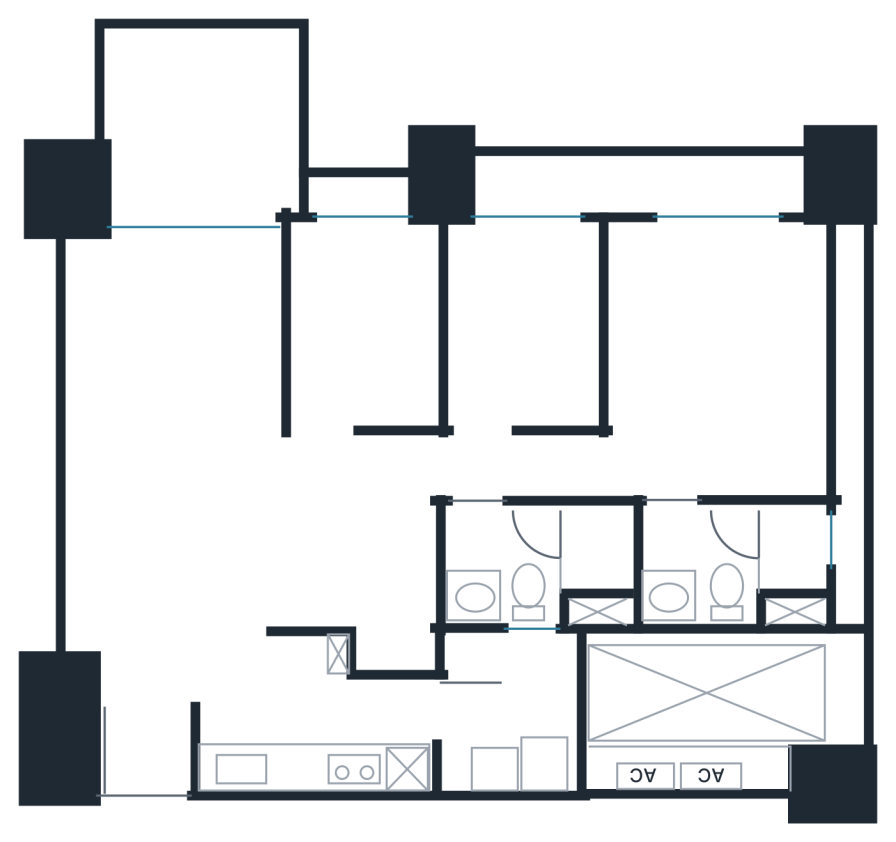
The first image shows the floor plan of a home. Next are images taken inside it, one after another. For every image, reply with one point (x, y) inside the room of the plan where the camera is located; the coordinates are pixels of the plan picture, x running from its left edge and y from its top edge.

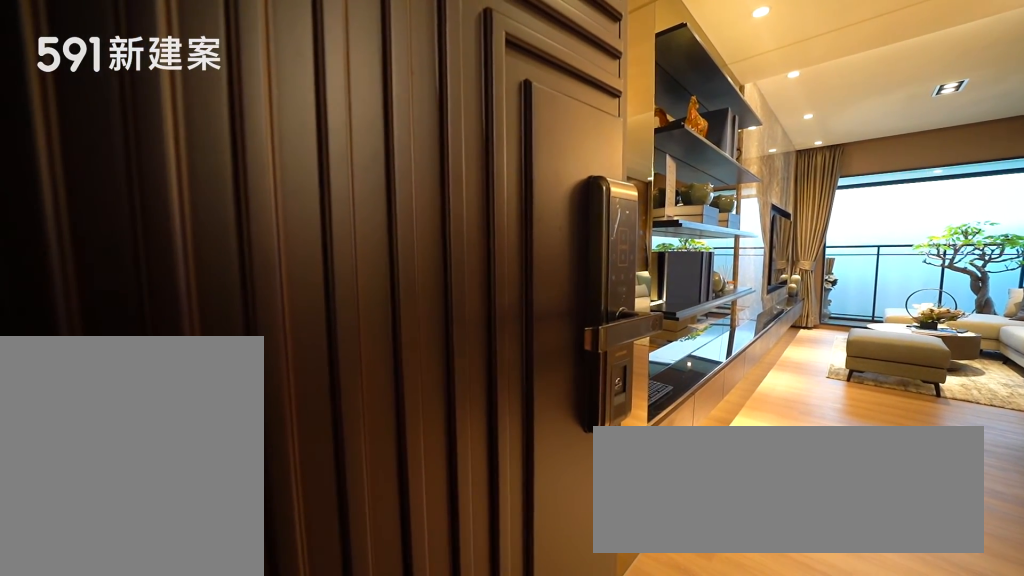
(149, 751)
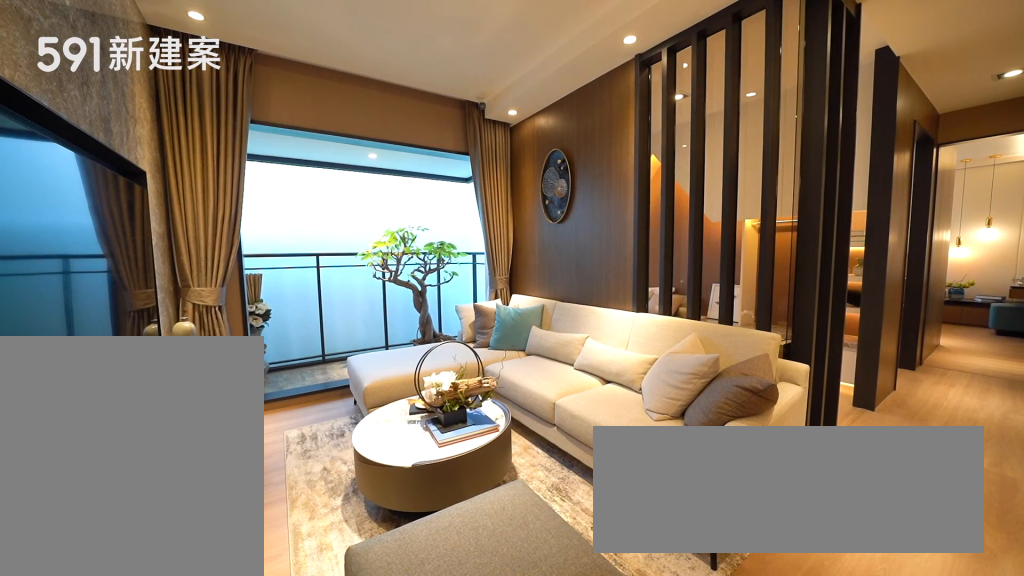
(177, 341)
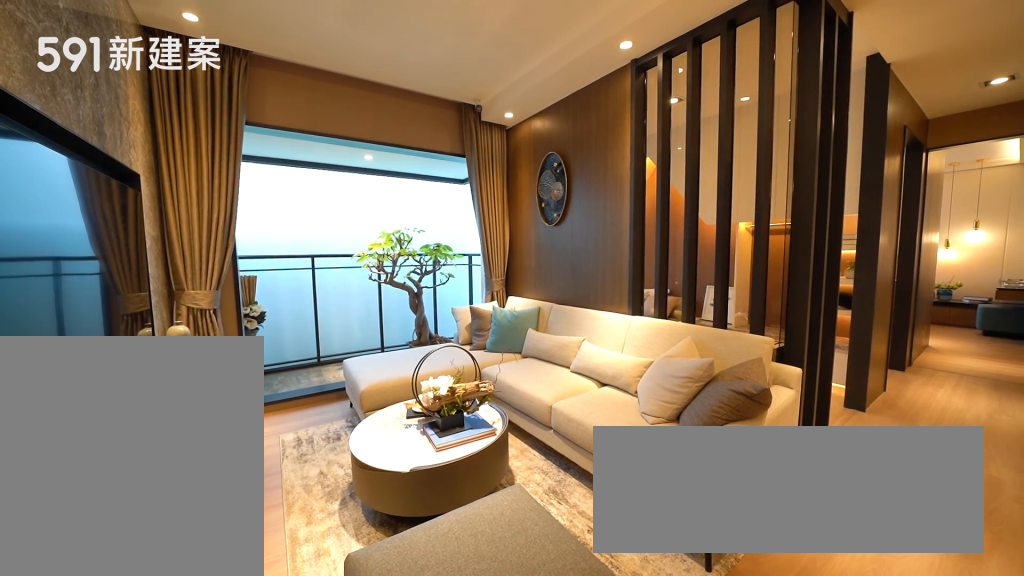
(177, 341)
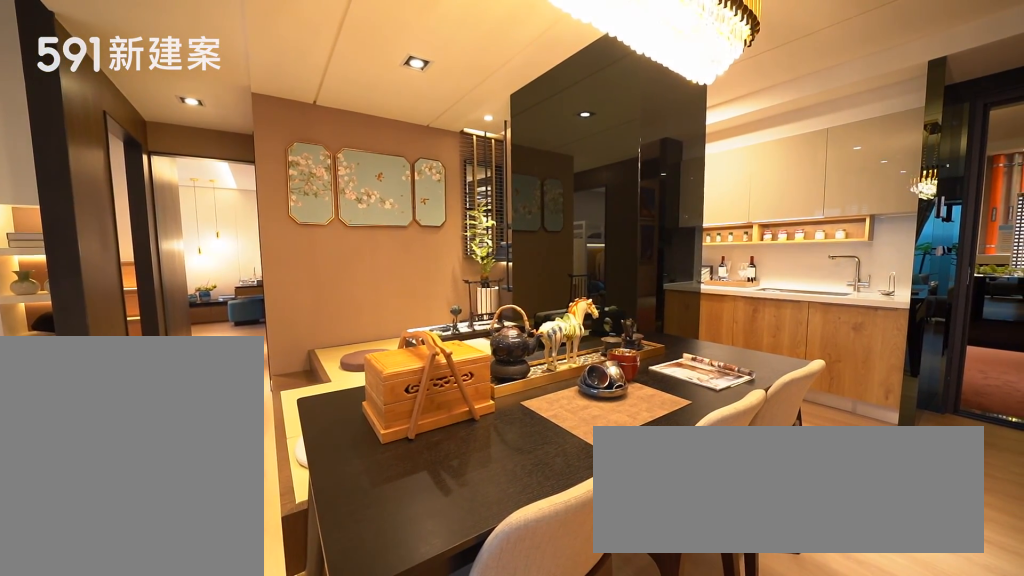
(291, 556)
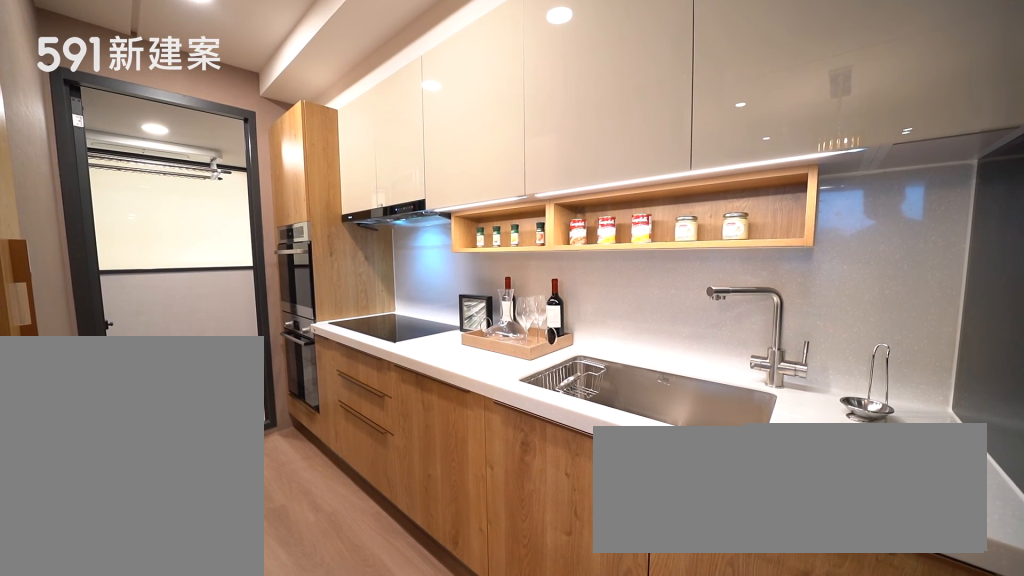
(326, 736)
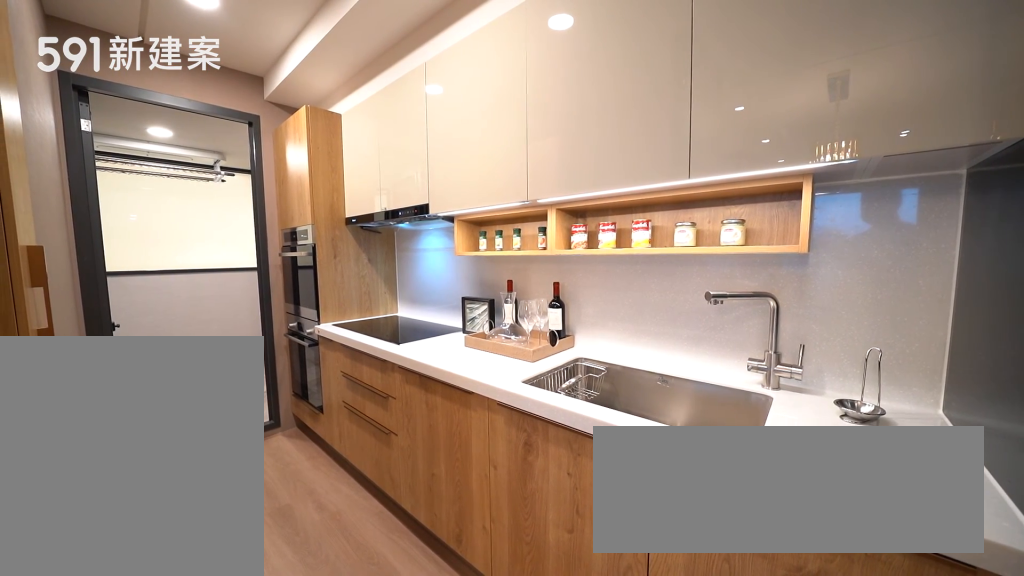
(326, 736)
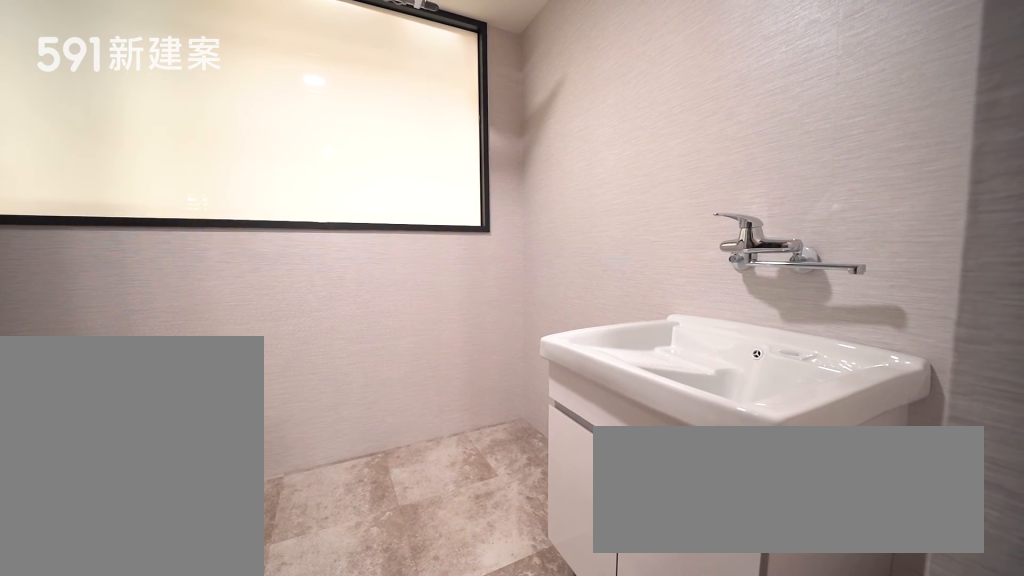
(518, 709)
